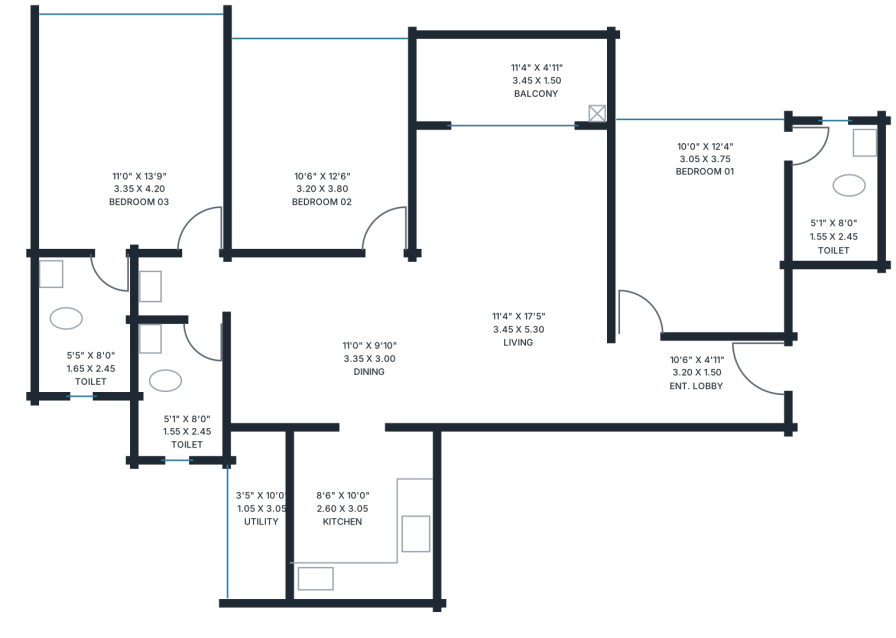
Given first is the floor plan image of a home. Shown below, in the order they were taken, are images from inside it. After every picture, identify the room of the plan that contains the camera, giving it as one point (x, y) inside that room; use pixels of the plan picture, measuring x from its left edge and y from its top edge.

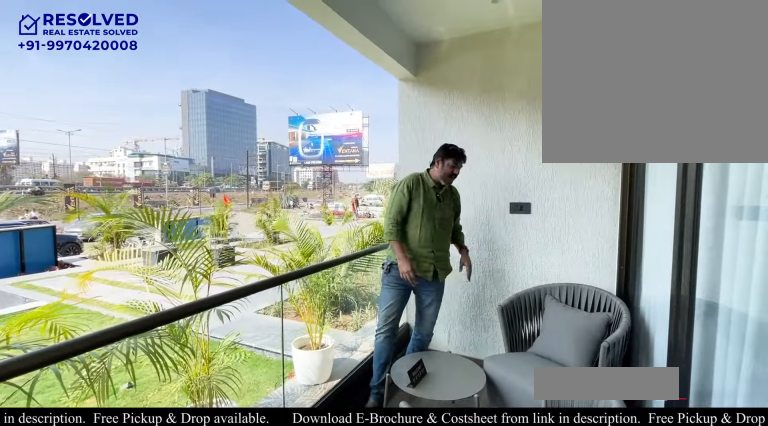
(511, 79)
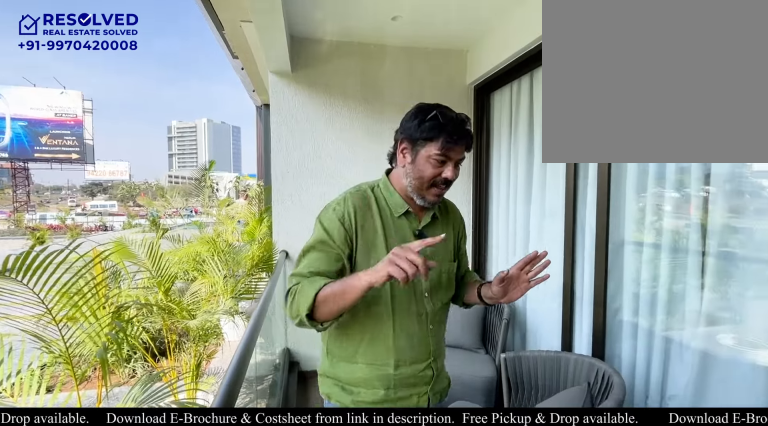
(510, 79)
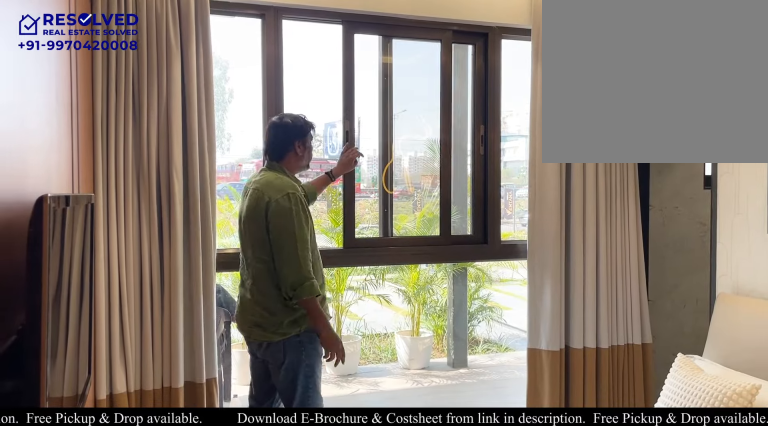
(700, 227)
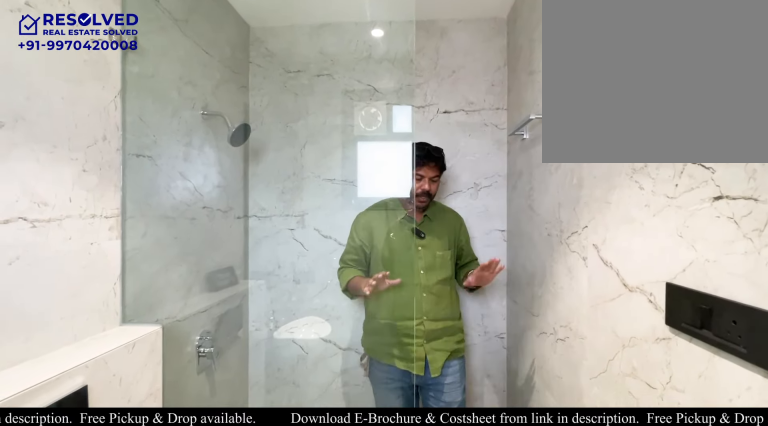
(833, 195)
